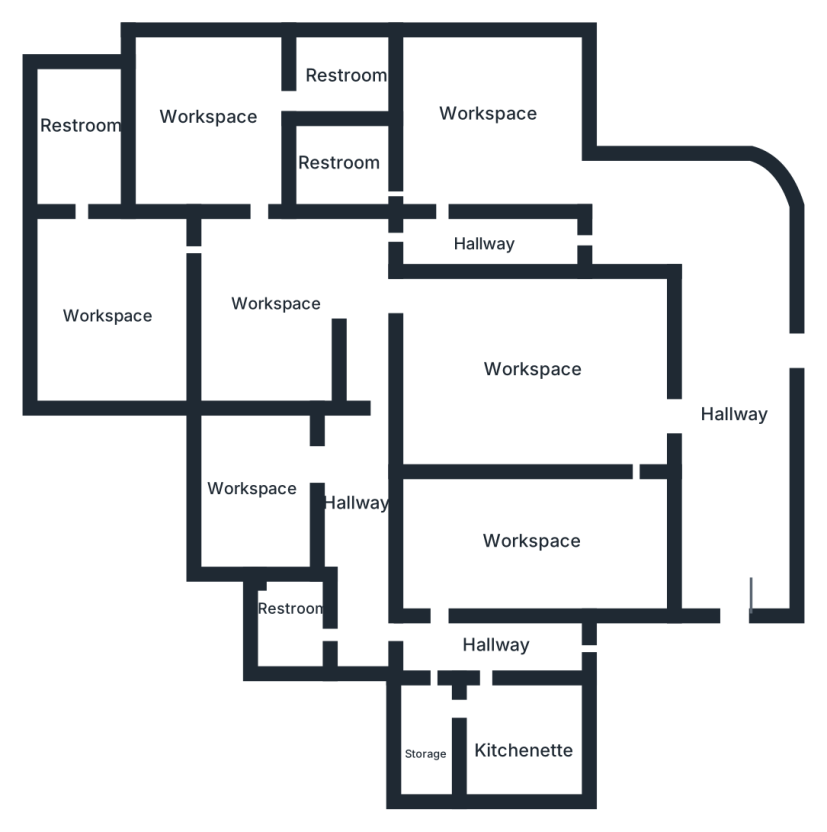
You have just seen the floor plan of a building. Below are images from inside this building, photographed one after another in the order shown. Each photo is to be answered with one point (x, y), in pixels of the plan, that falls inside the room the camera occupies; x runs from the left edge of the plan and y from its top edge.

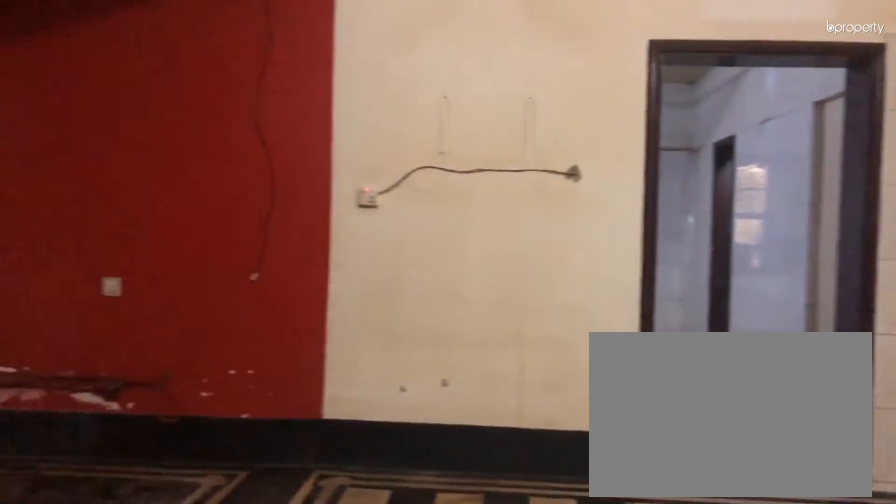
(285, 318)
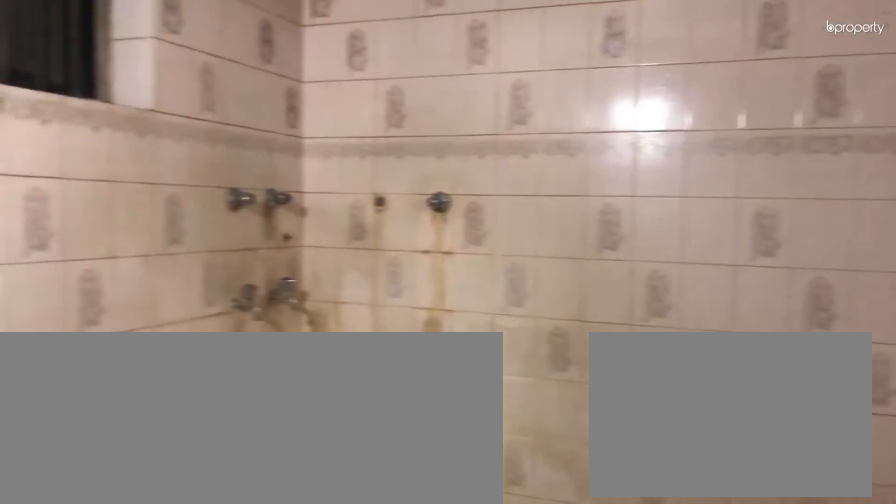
(345, 73)
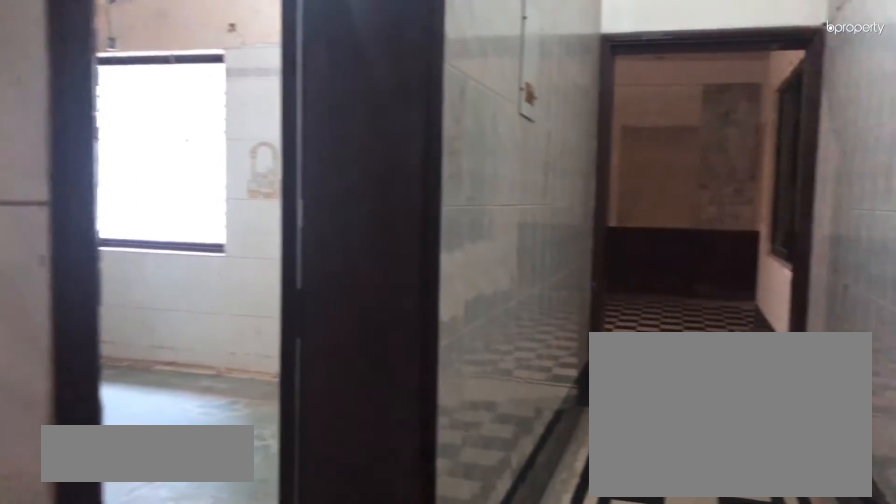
(473, 242)
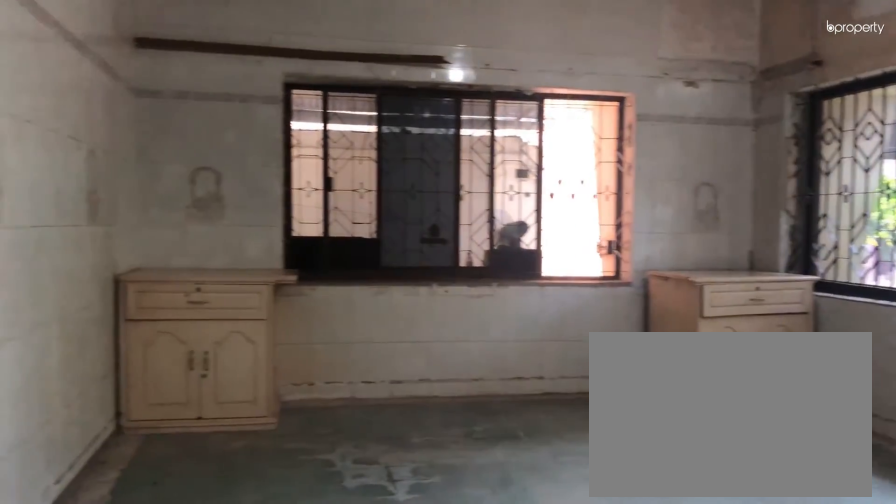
(483, 121)
